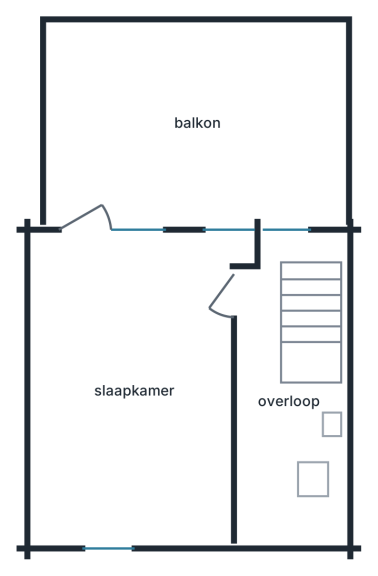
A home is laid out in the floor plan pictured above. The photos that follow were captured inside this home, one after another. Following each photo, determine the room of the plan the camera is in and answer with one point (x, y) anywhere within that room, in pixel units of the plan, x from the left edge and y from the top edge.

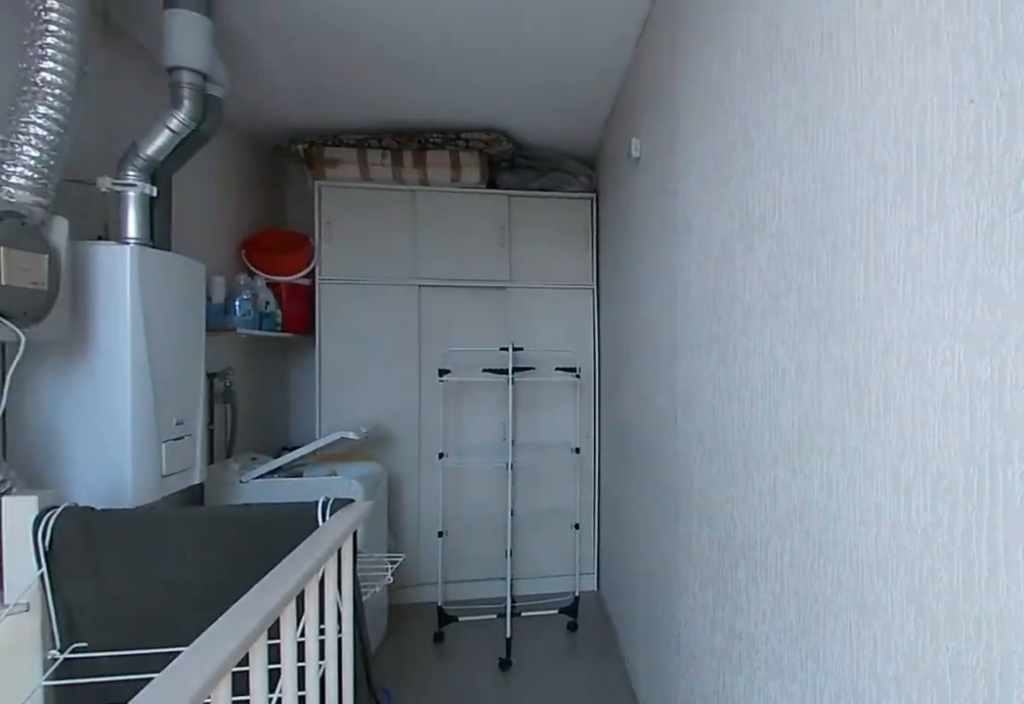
(283, 412)
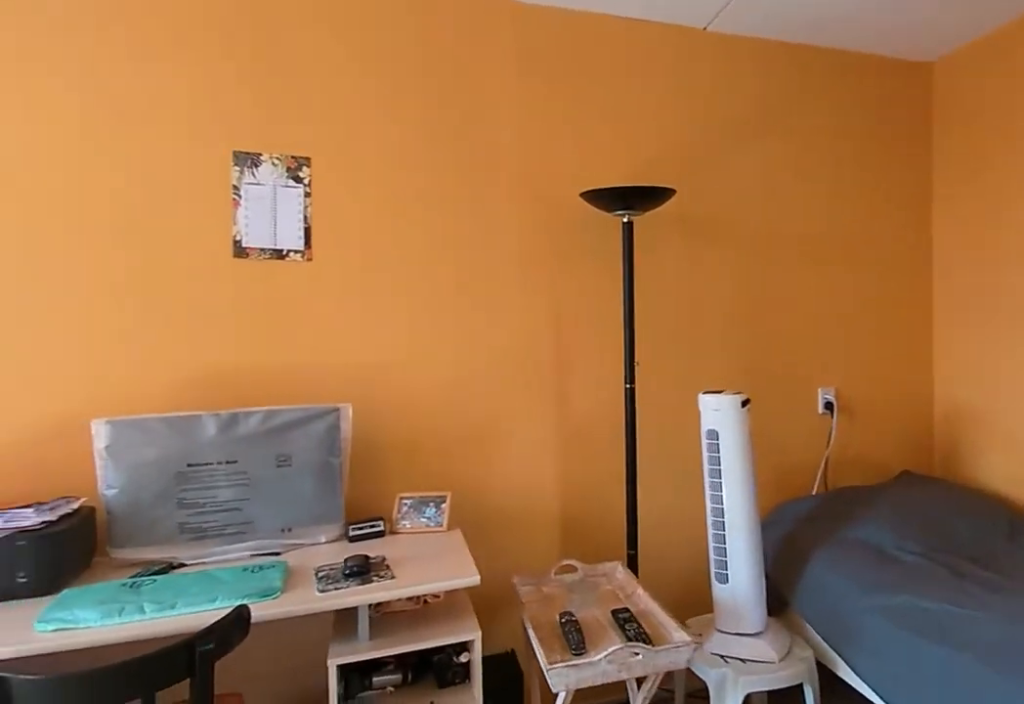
(132, 413)
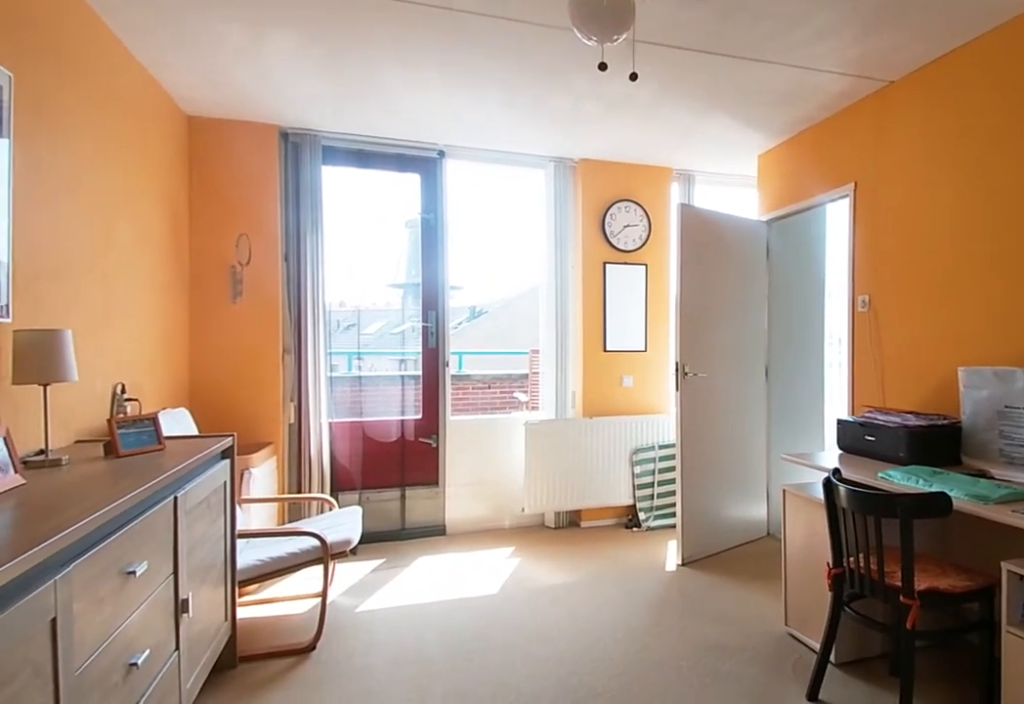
(132, 413)
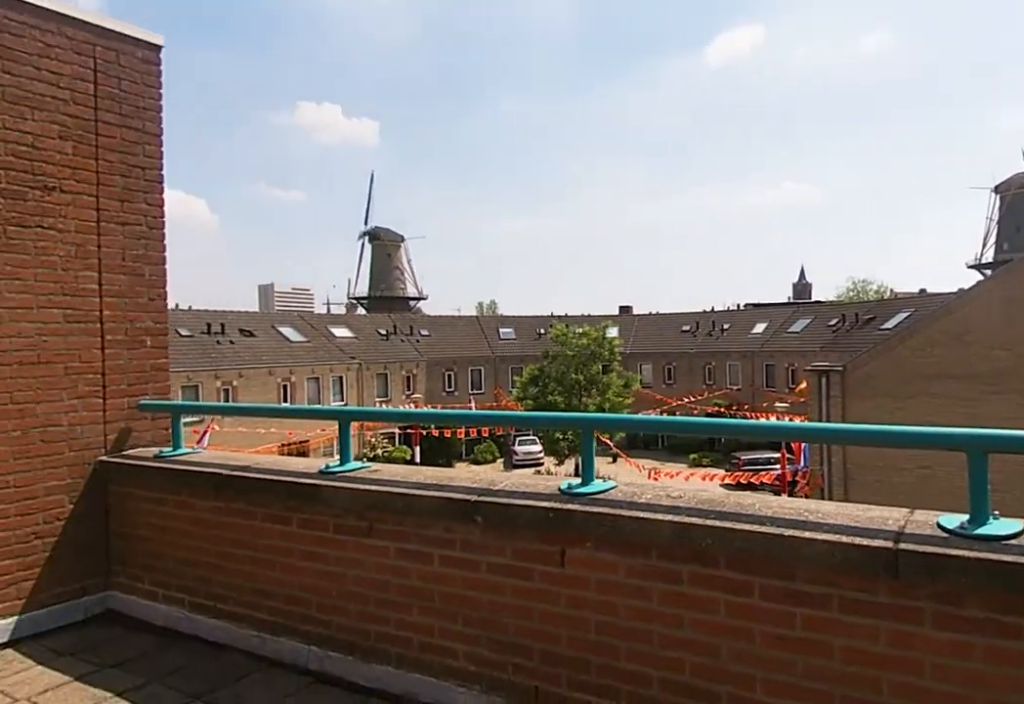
(270, 116)
